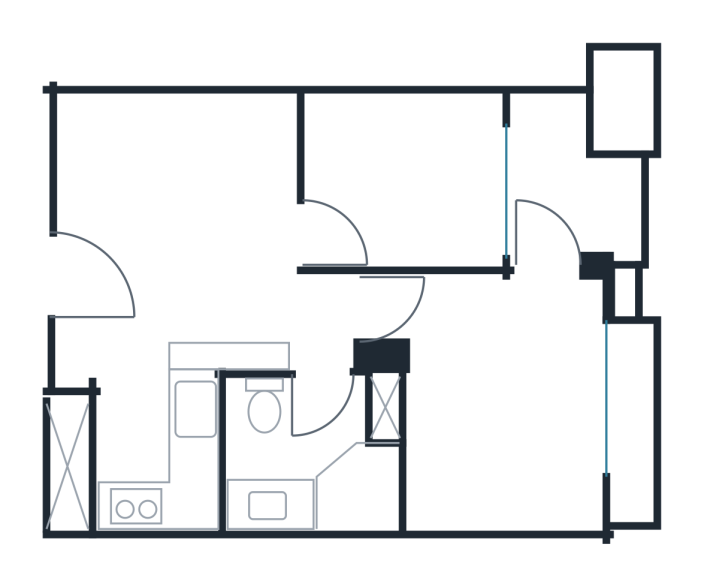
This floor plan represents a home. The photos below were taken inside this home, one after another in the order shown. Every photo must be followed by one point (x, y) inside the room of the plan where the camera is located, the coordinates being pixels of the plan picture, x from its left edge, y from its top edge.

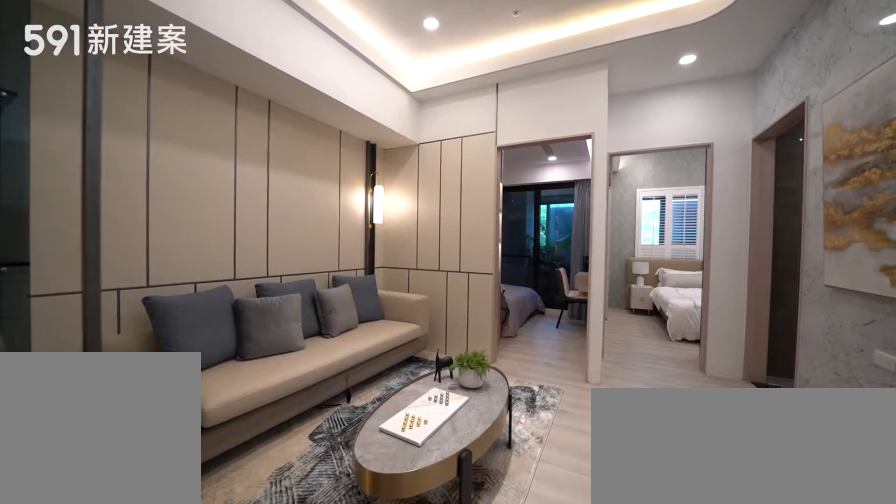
(179, 203)
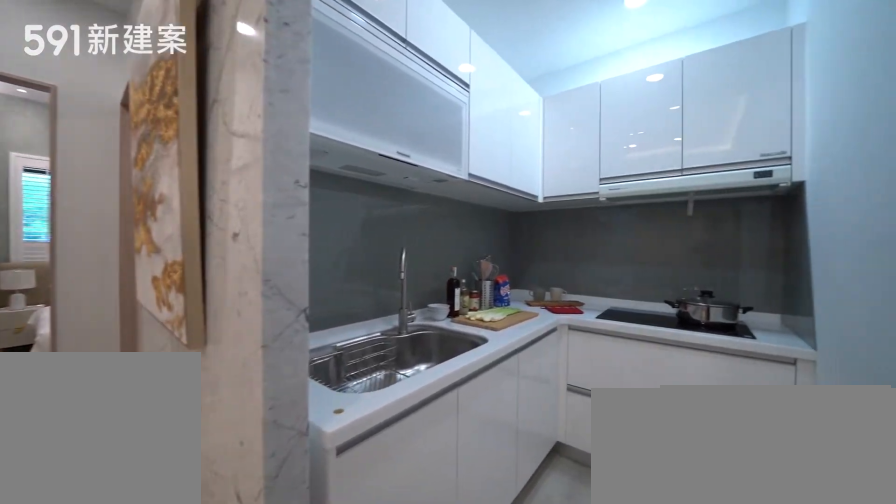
(148, 418)
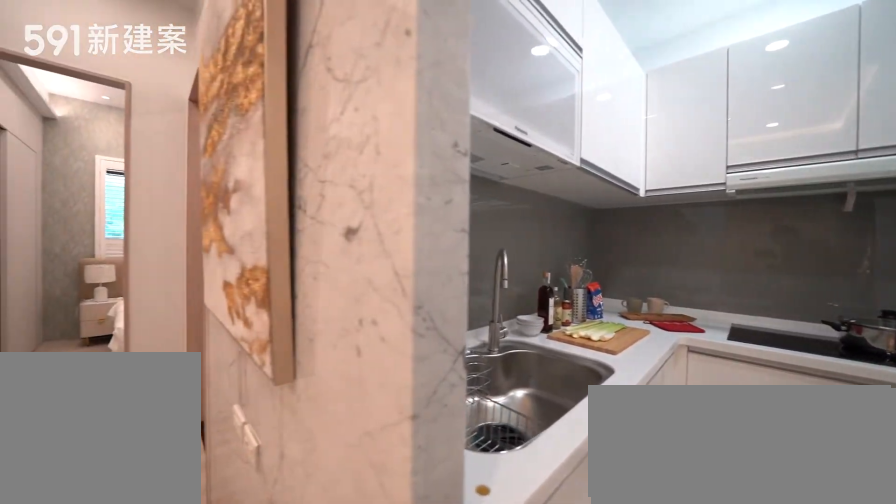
(148, 418)
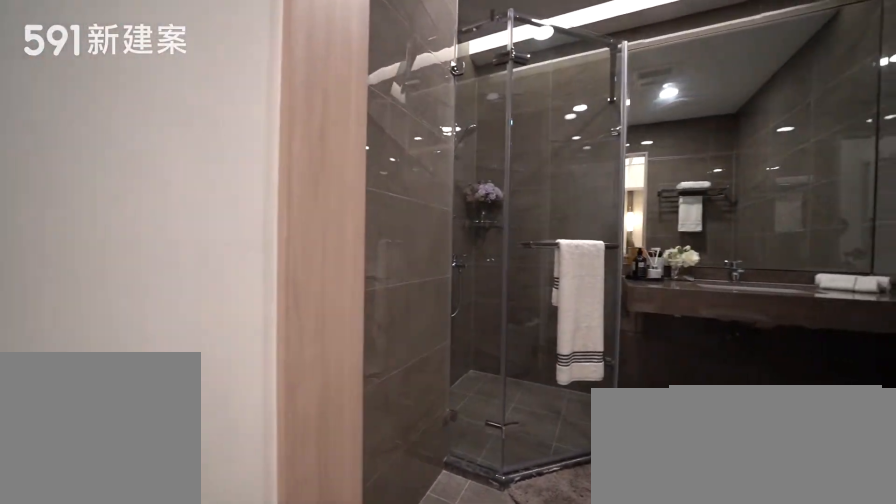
(312, 454)
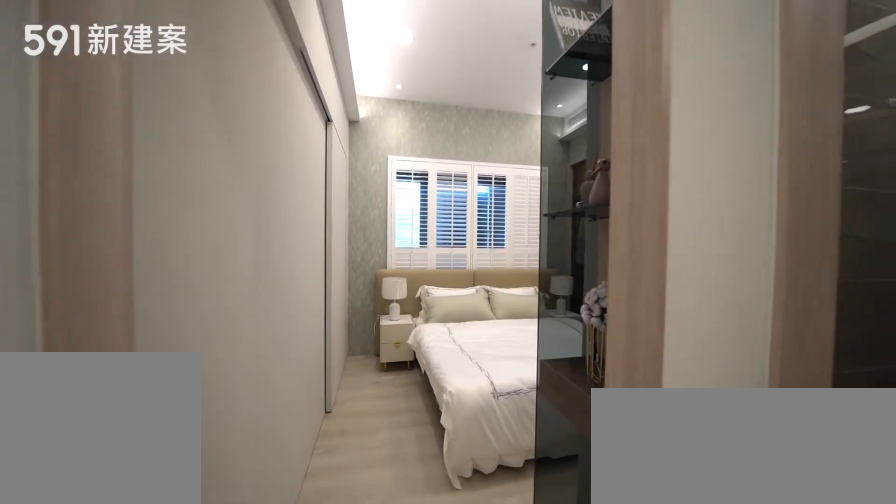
(503, 405)
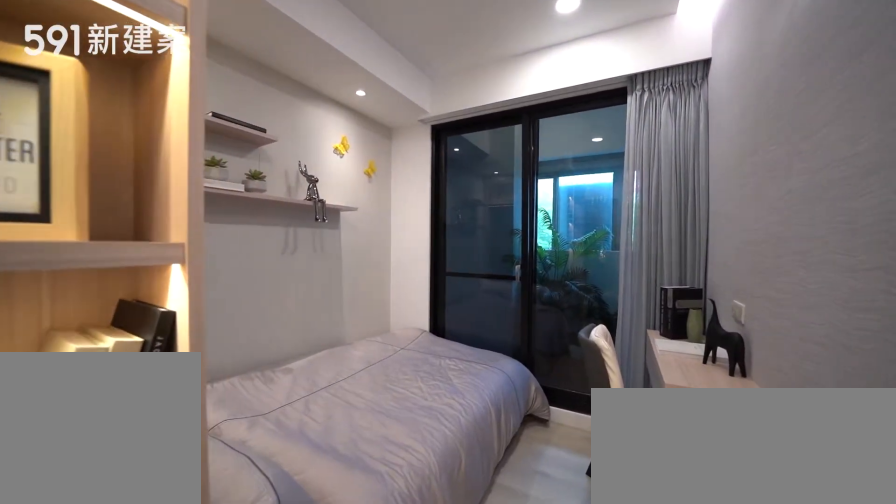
(408, 179)
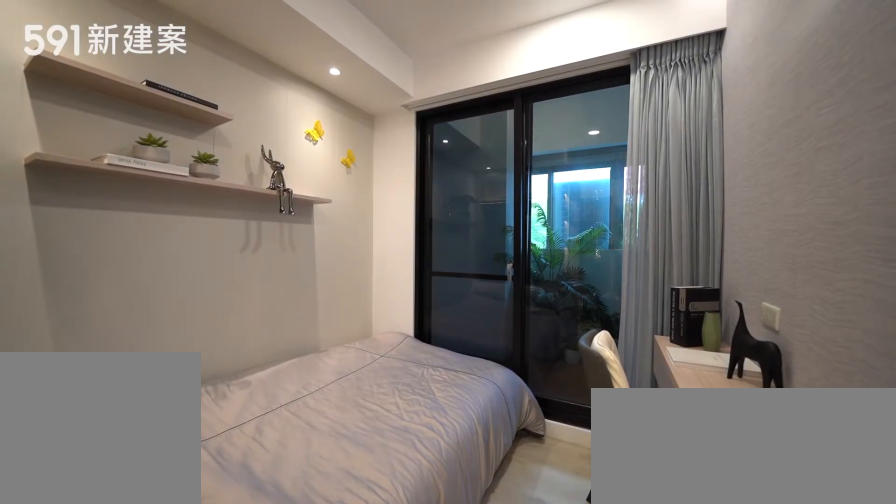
(408, 179)
